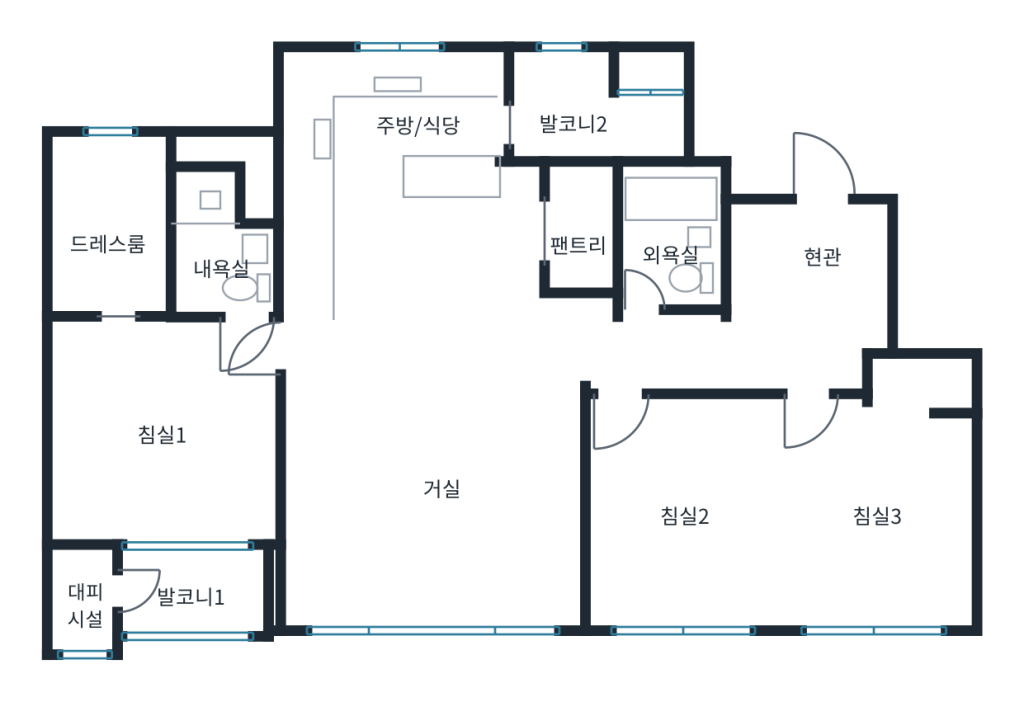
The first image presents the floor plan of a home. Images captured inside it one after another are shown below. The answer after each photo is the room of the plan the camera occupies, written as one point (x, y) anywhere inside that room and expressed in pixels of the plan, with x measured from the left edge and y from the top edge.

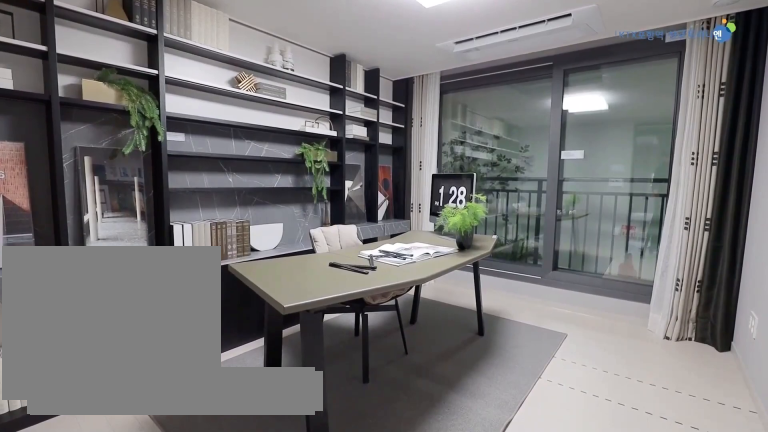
(686, 509)
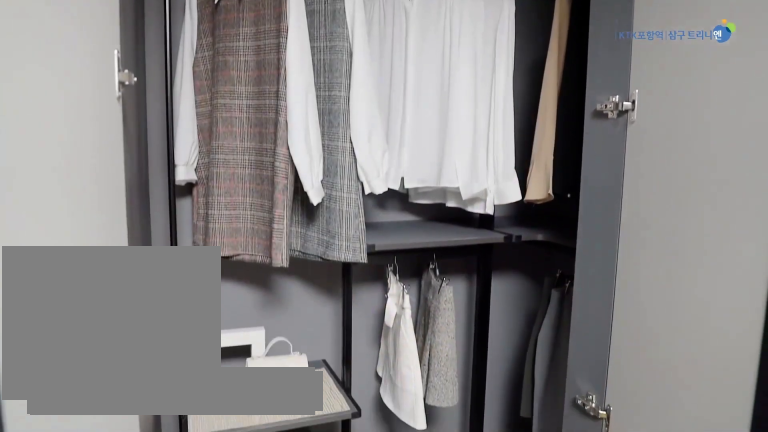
(879, 499)
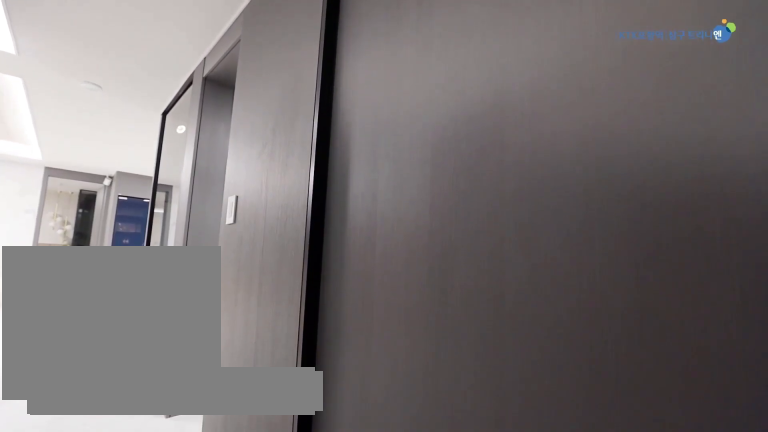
(717, 351)
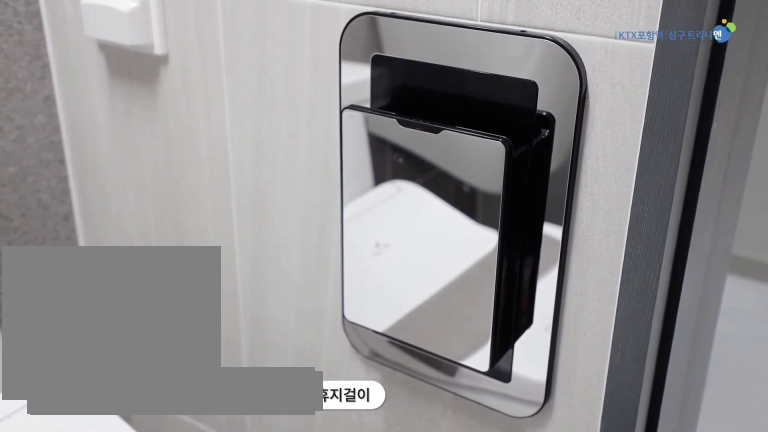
(669, 243)
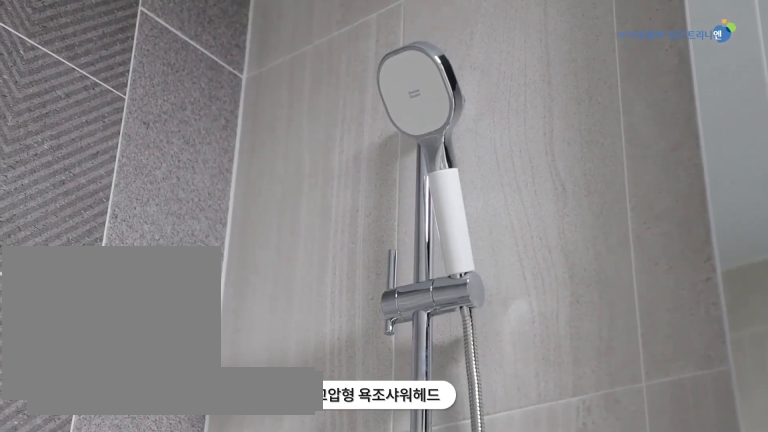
(667, 242)
